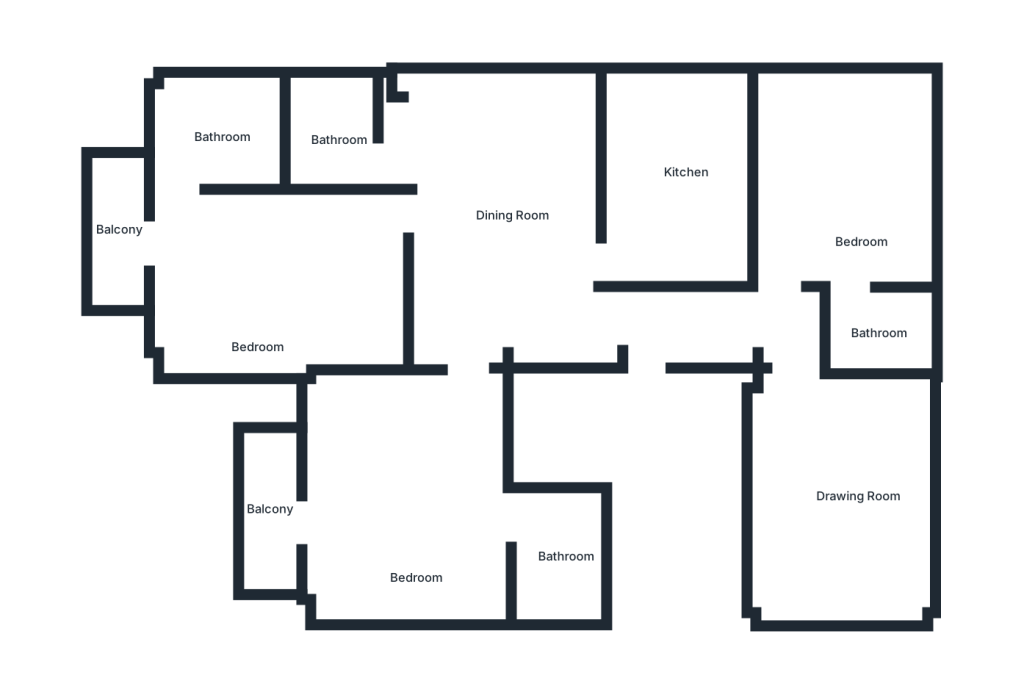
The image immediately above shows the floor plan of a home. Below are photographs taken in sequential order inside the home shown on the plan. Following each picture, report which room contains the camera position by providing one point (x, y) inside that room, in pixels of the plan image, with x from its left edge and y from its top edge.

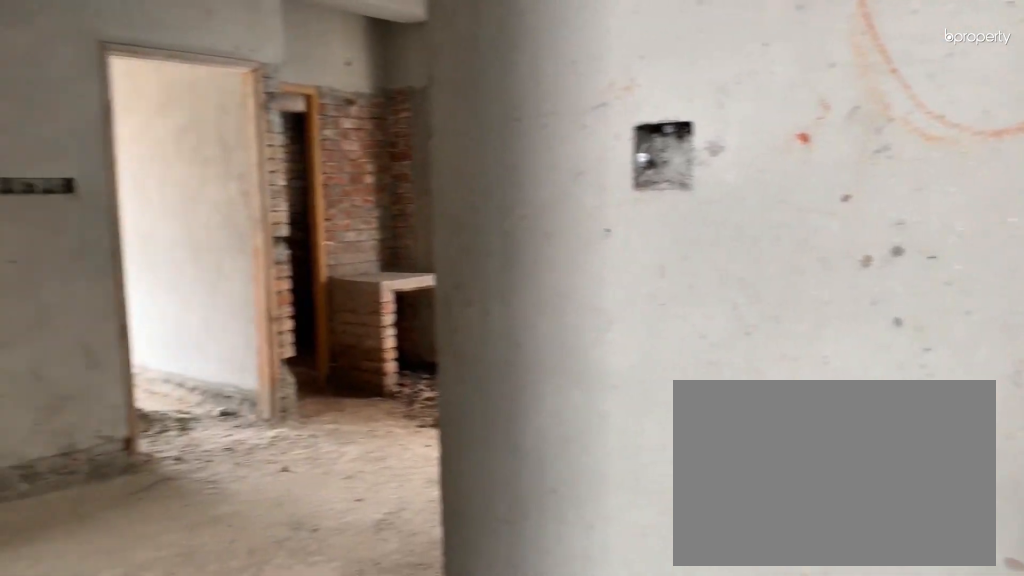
(607, 326)
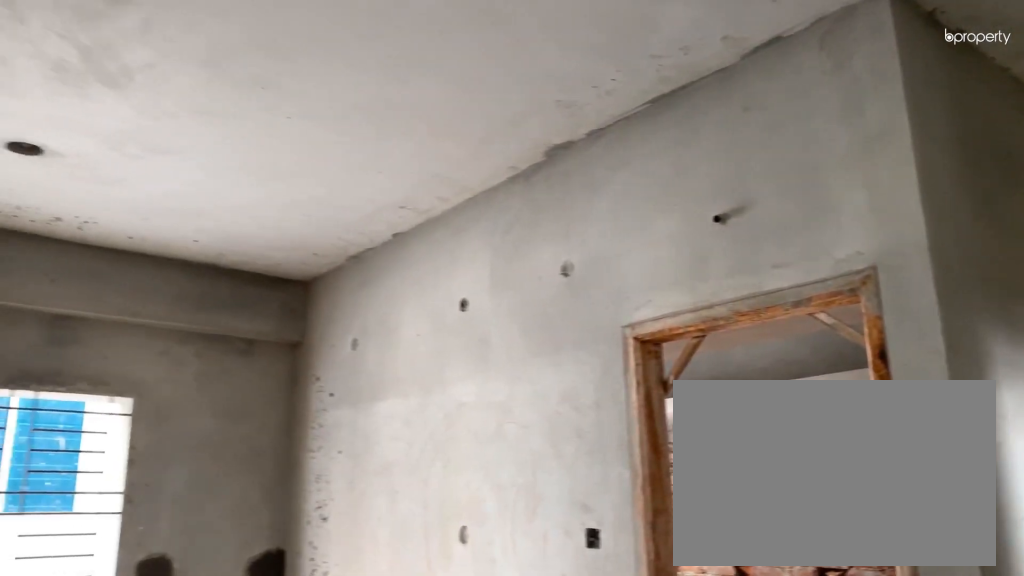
(496, 198)
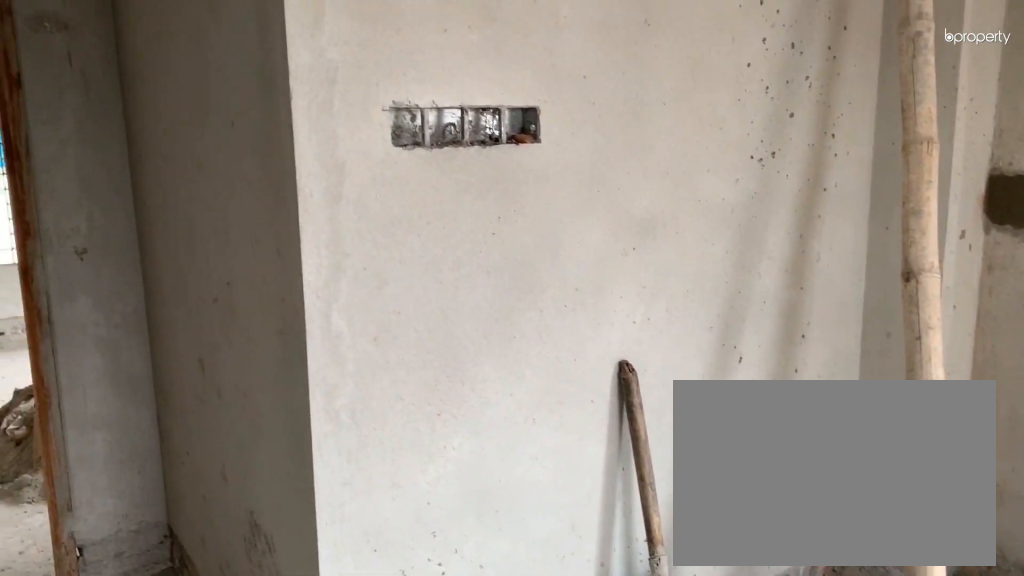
(857, 479)
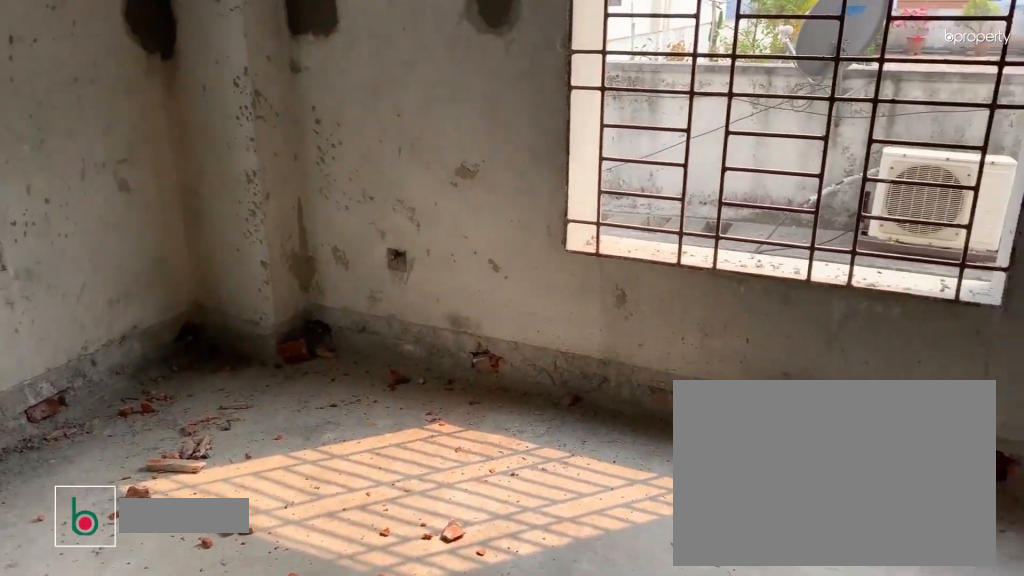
(857, 198)
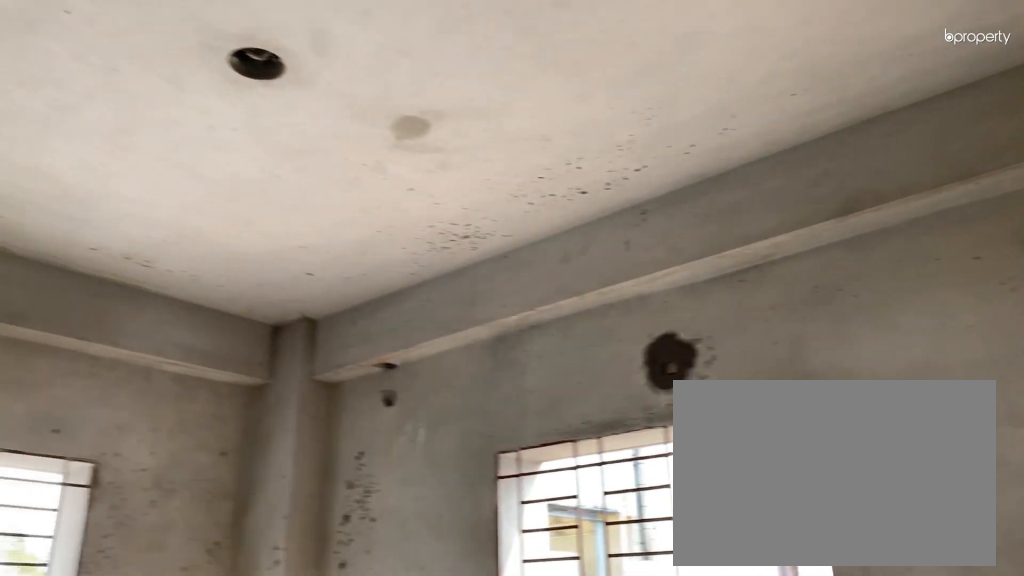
(857, 197)
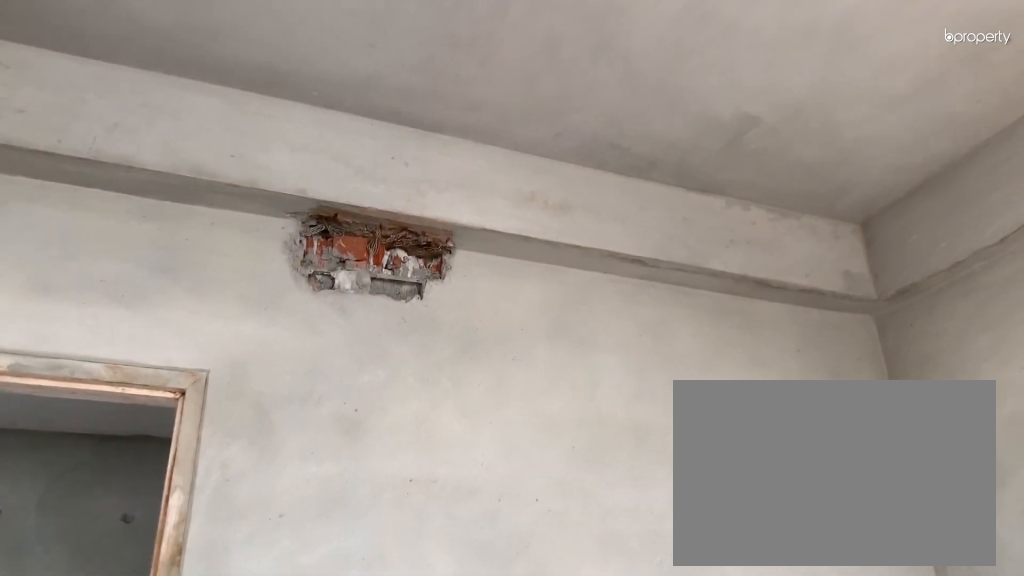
(262, 281)
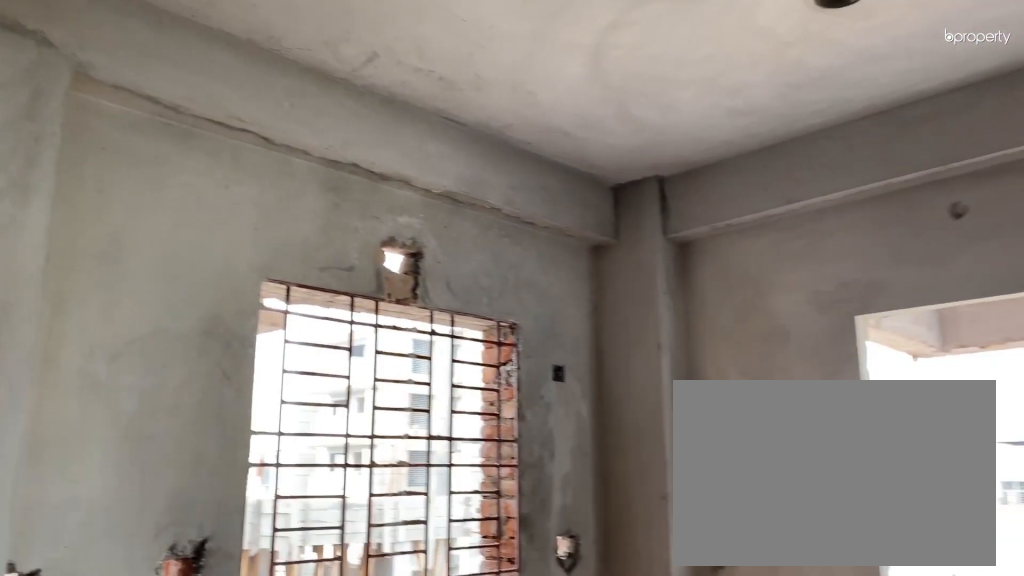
(262, 281)
